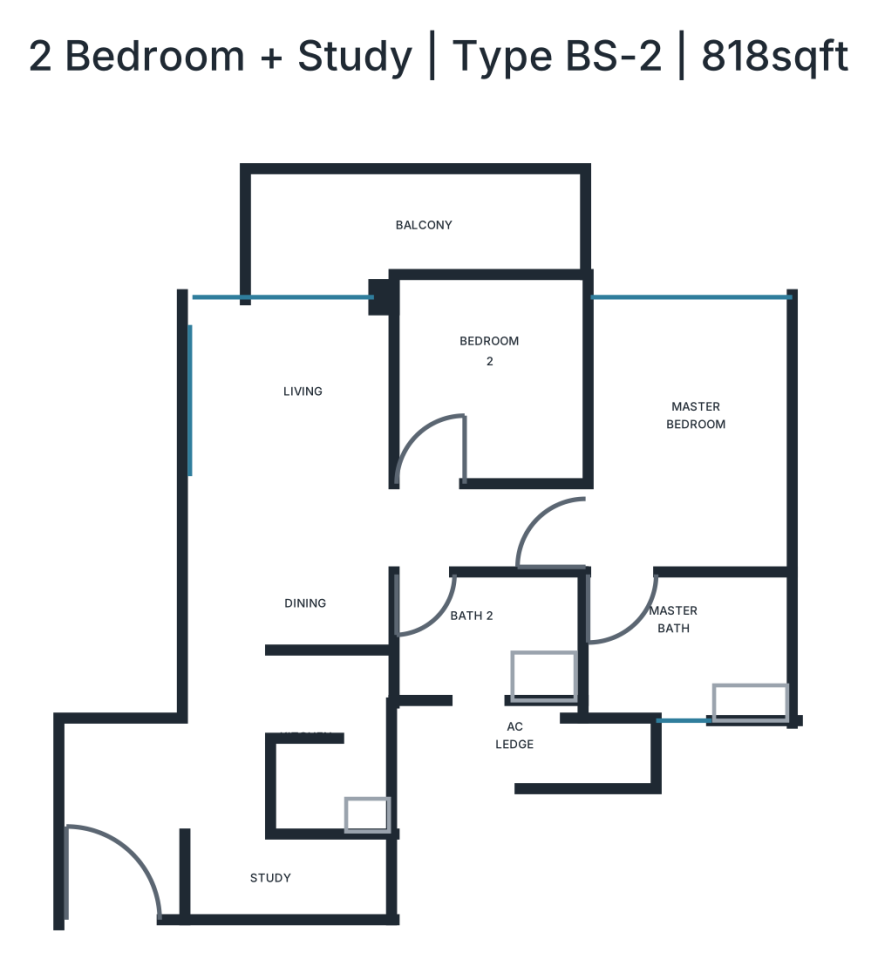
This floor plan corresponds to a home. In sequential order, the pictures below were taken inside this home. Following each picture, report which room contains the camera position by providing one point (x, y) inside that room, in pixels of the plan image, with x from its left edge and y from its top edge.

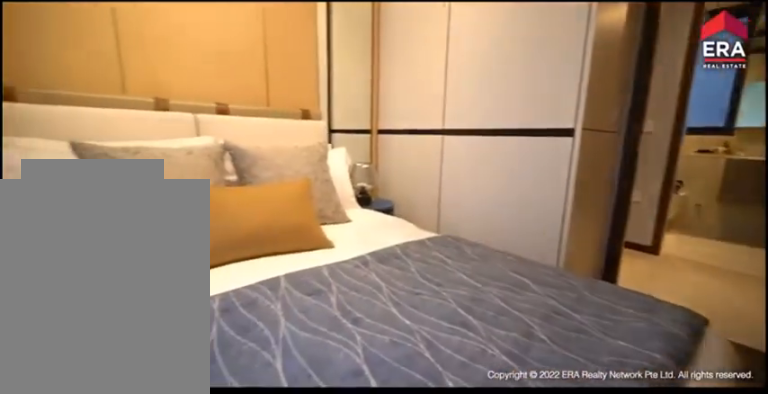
(485, 381)
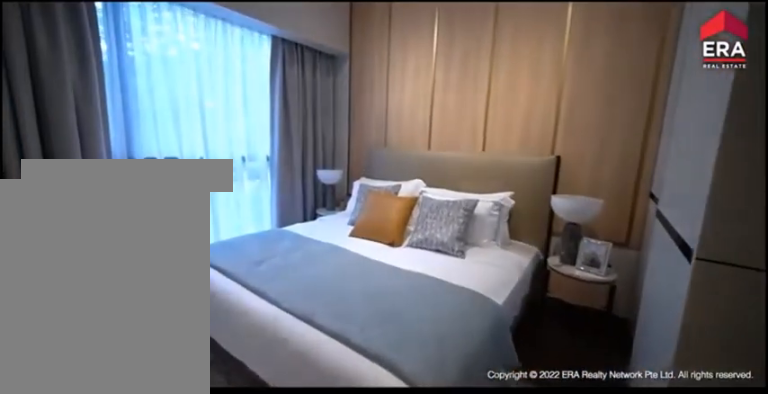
(689, 441)
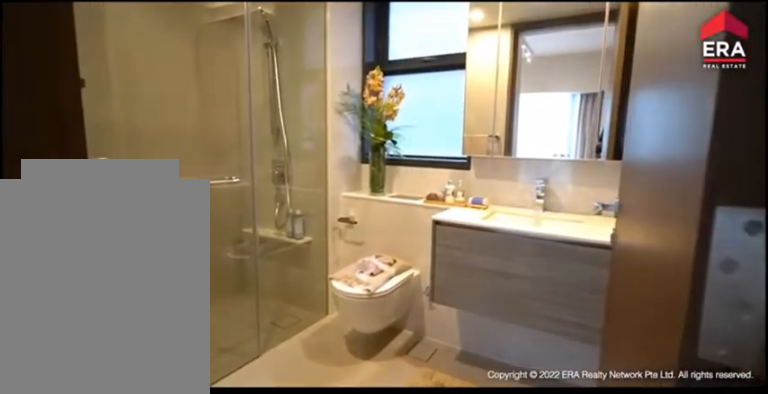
(673, 638)
